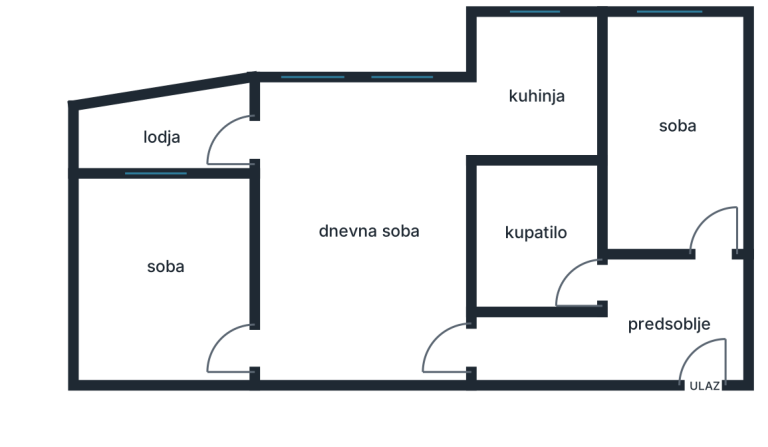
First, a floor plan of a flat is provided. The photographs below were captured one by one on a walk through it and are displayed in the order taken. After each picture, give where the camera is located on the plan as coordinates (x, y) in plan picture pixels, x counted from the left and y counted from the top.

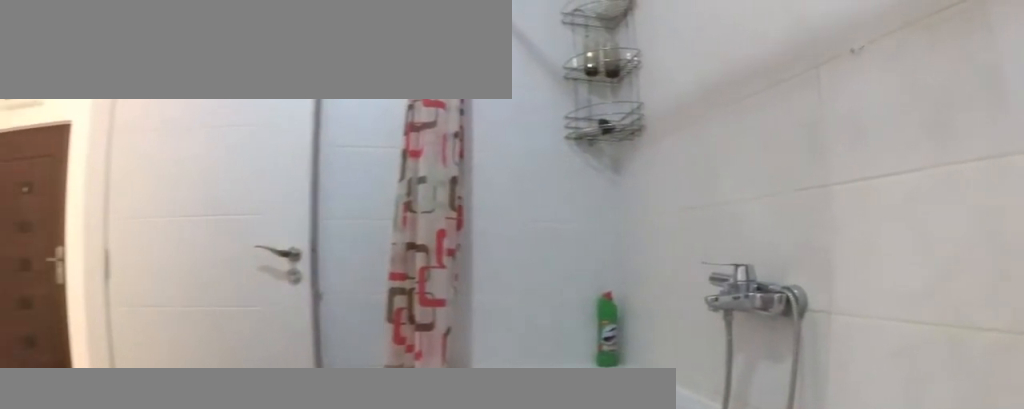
(535, 168)
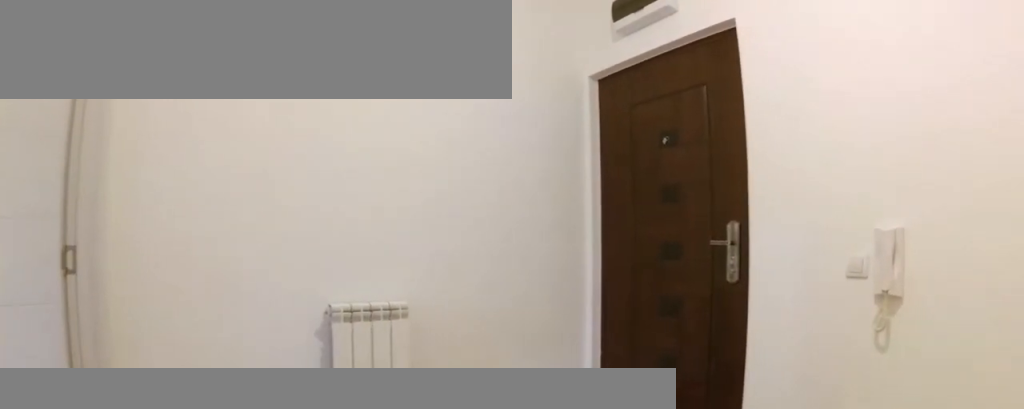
(600, 275)
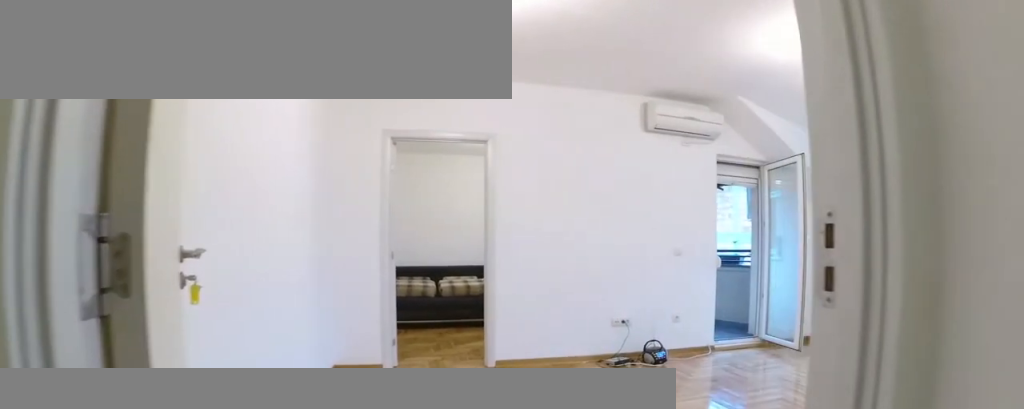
(513, 342)
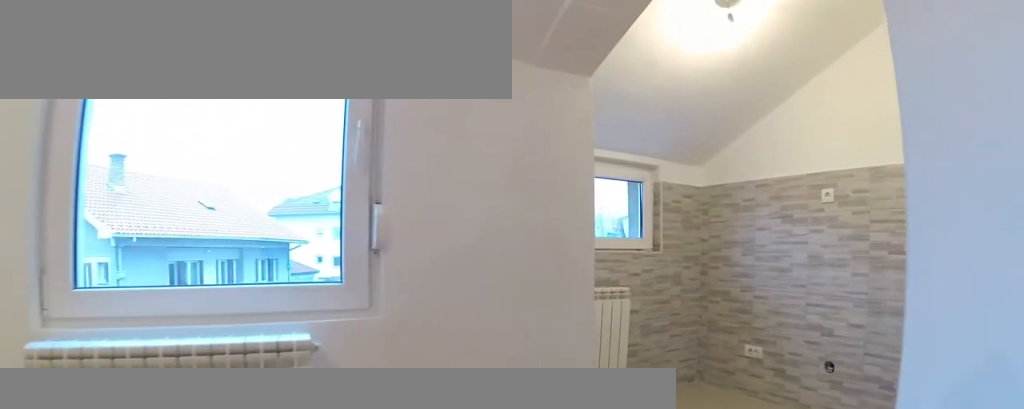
(439, 196)
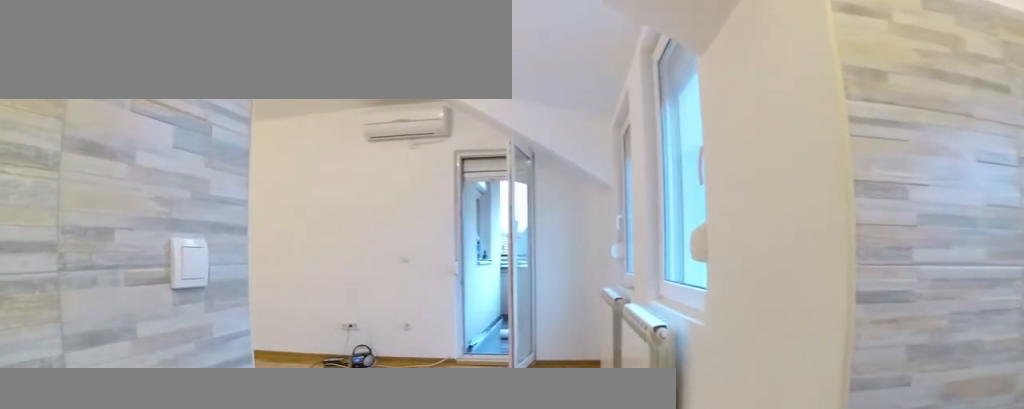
(544, 117)
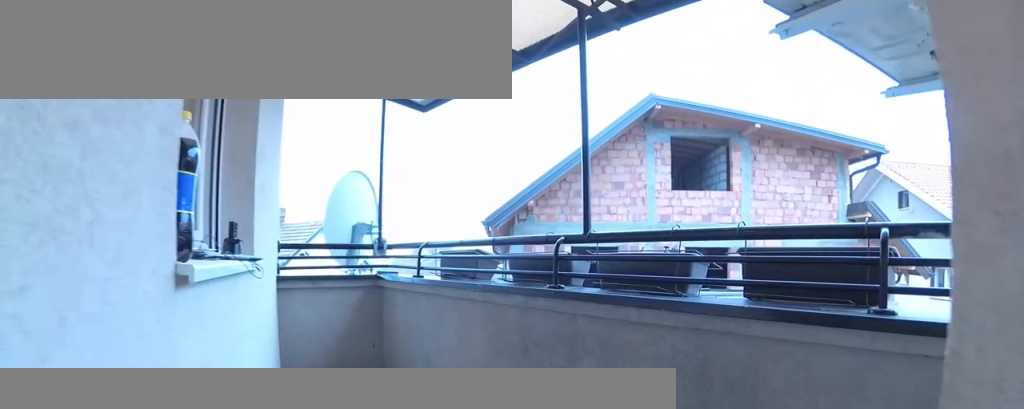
(284, 128)
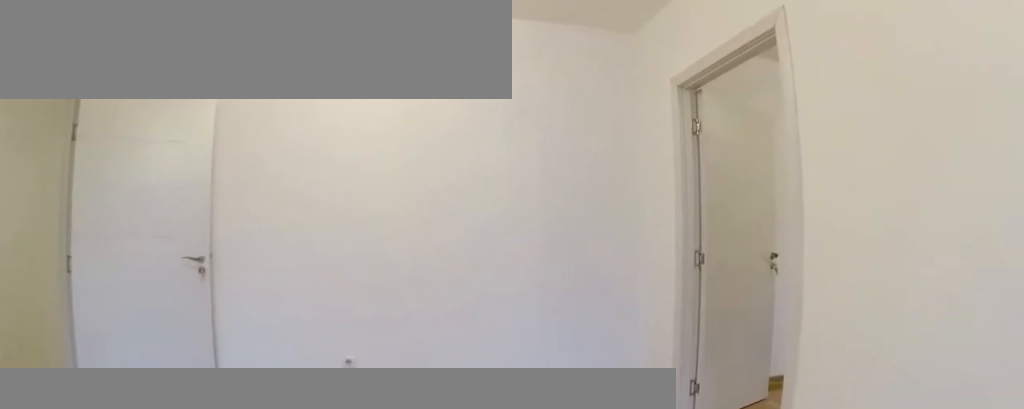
(291, 195)
